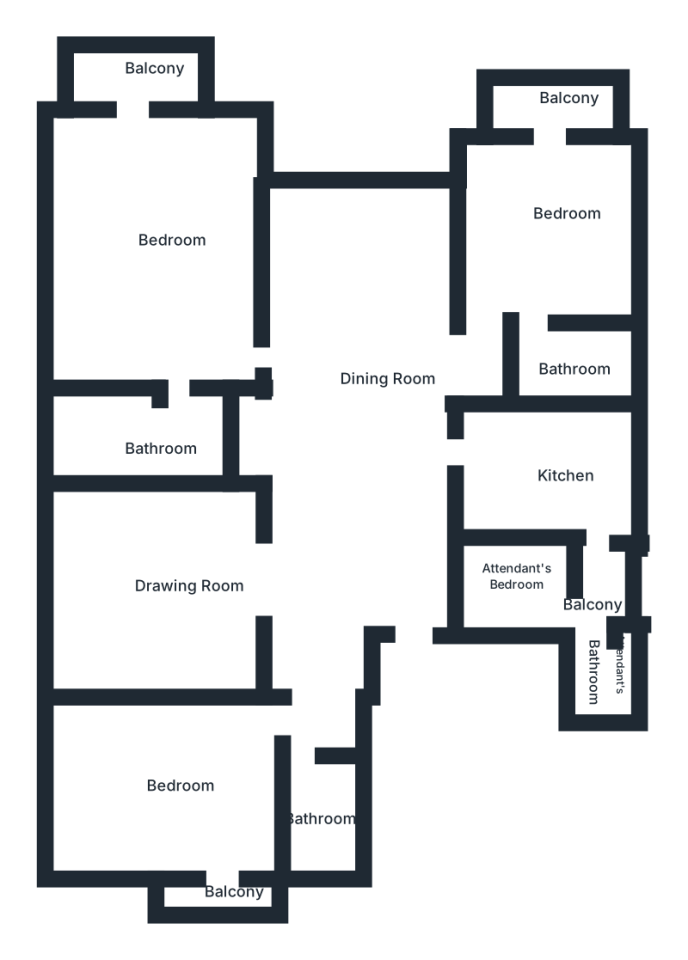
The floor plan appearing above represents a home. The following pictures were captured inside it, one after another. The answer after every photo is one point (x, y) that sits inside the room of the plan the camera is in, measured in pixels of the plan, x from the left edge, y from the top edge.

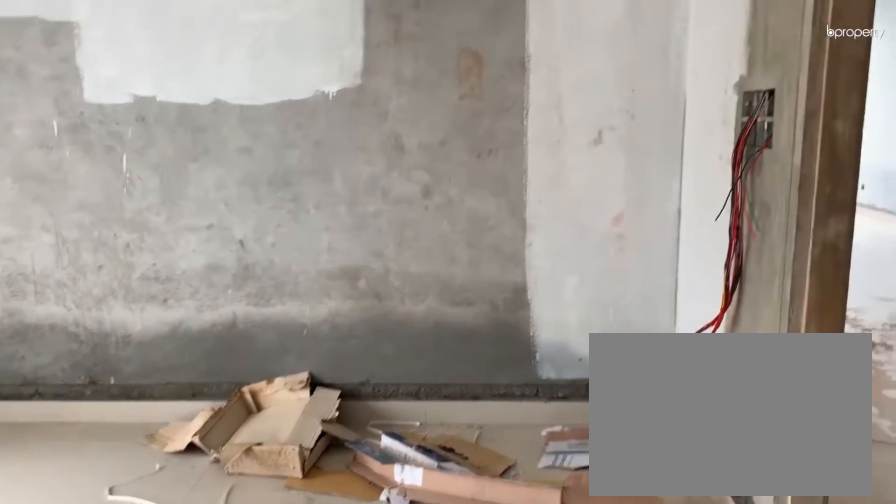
(151, 583)
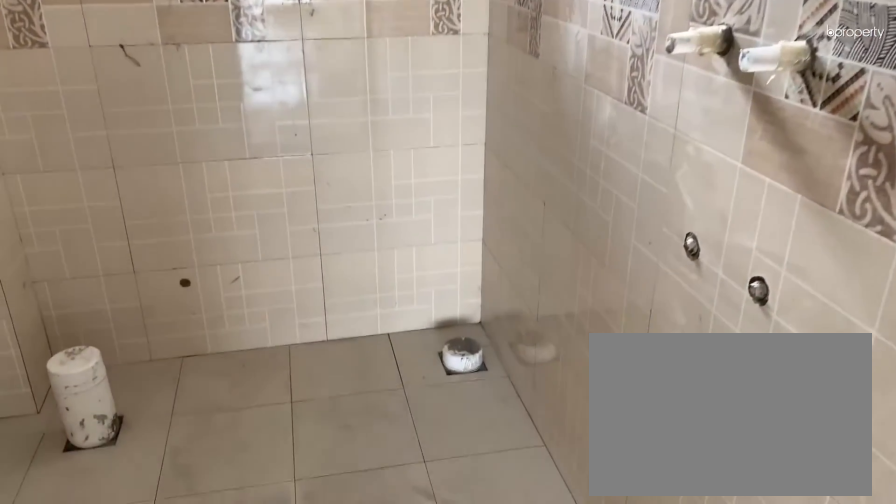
(305, 812)
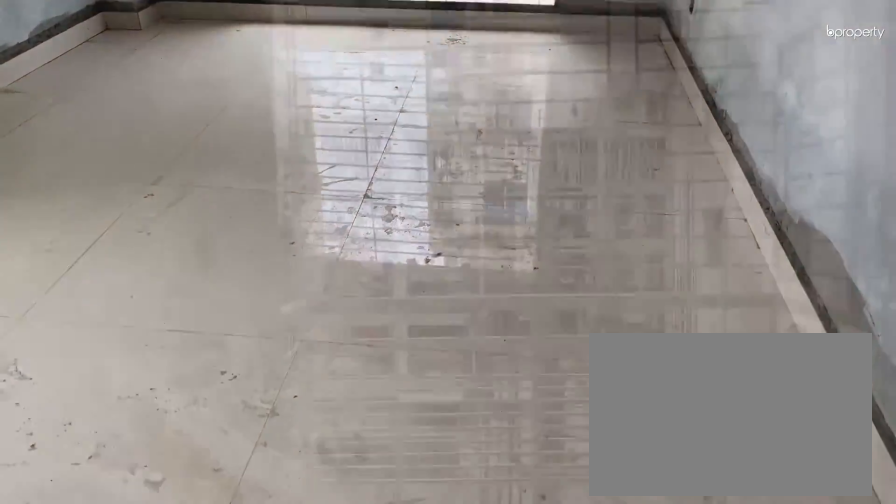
(203, 783)
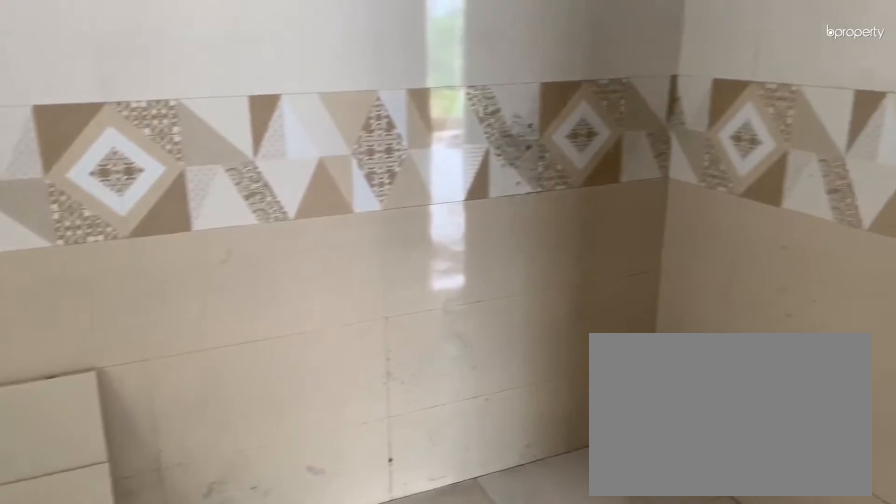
(554, 459)
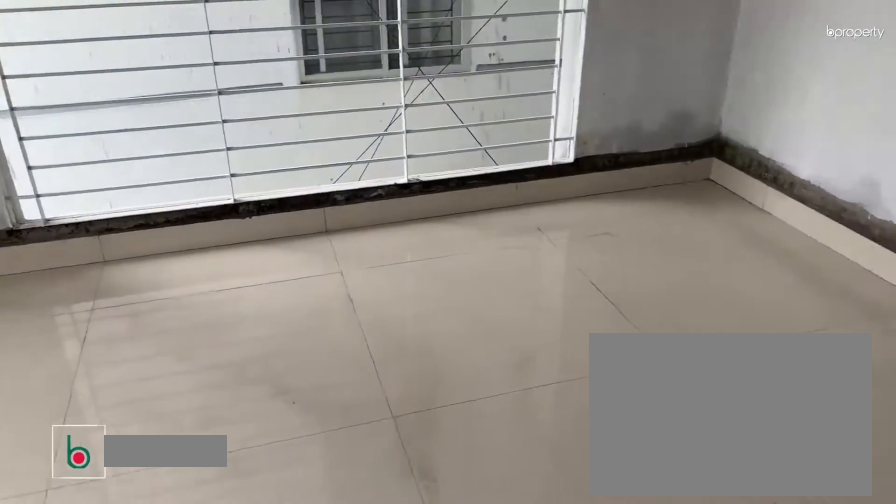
(550, 240)
